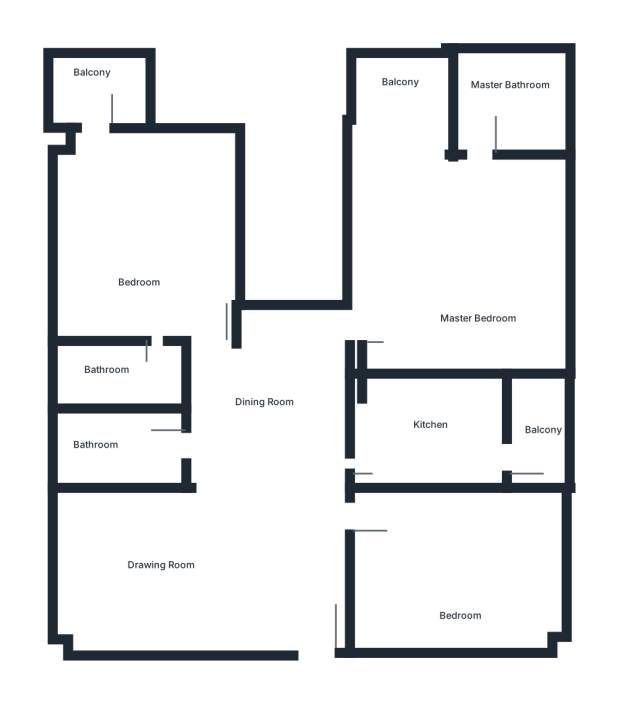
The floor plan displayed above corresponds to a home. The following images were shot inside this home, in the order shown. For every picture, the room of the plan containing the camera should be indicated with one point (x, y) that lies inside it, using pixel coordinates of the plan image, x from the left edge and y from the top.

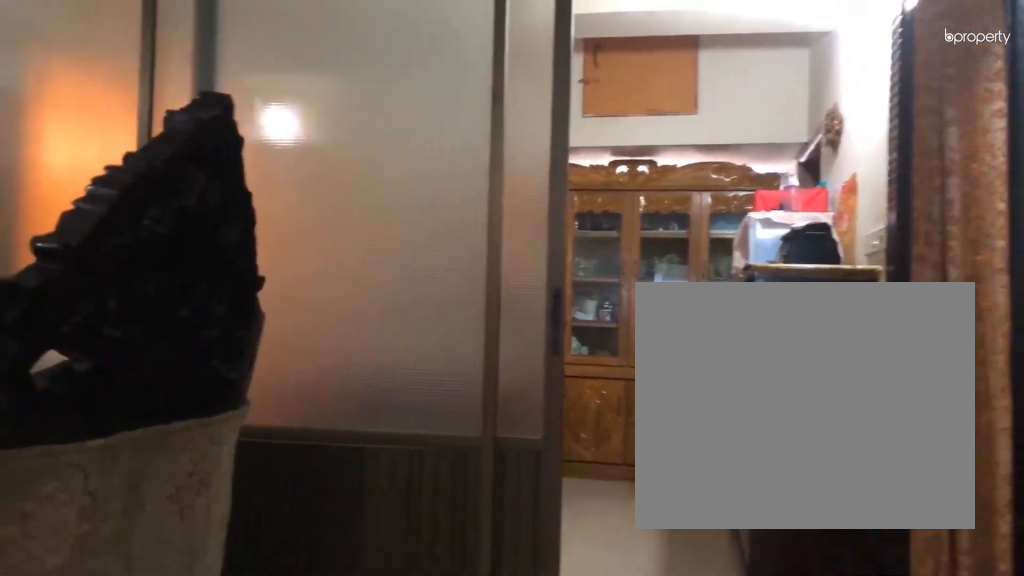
(225, 543)
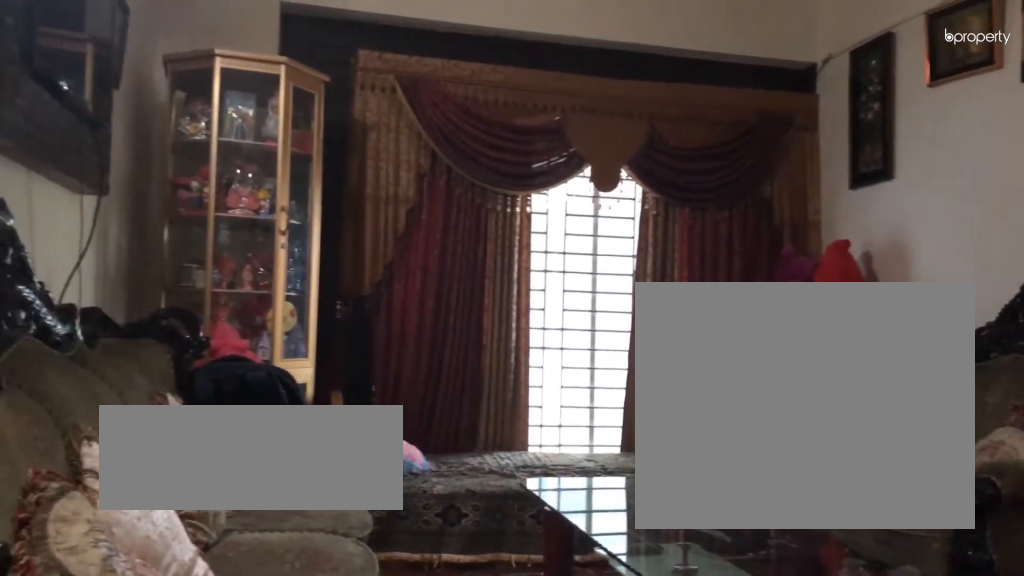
(179, 542)
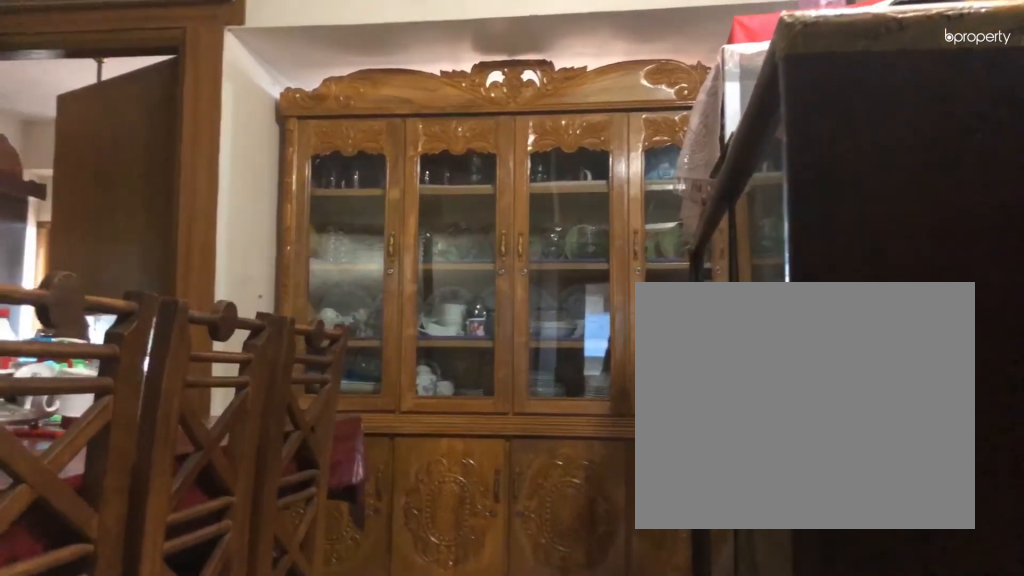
(255, 398)
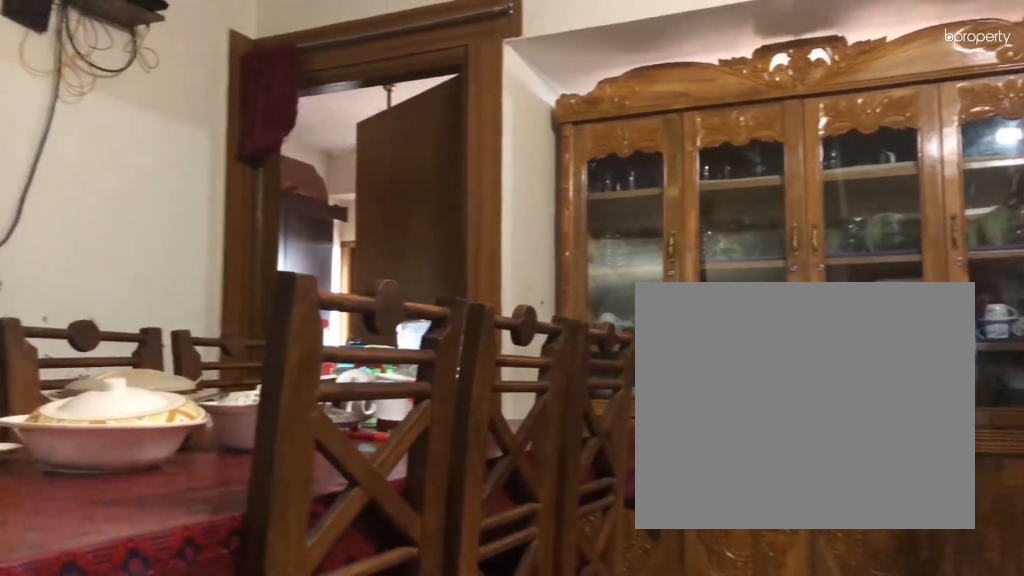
(255, 398)
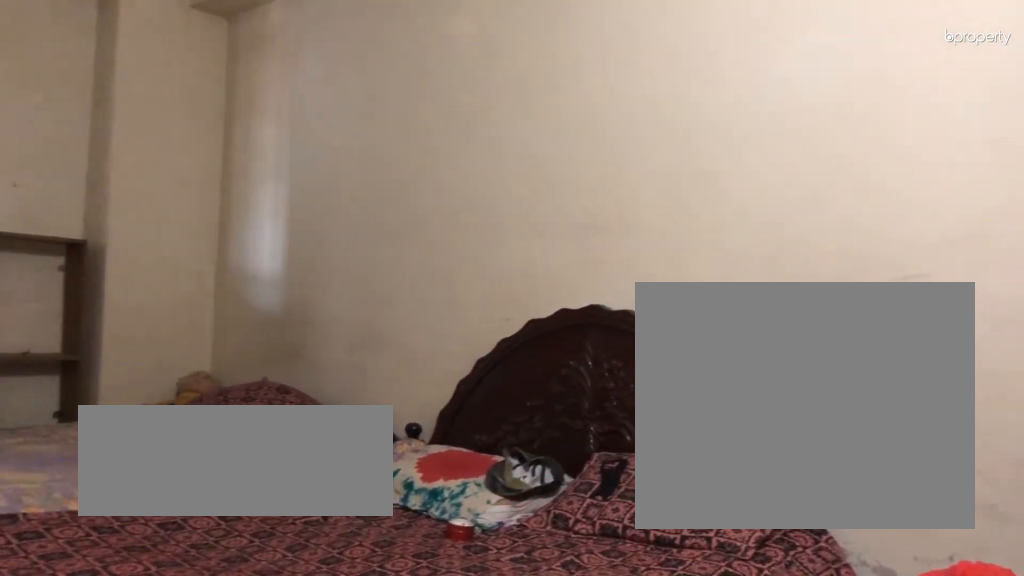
(457, 577)
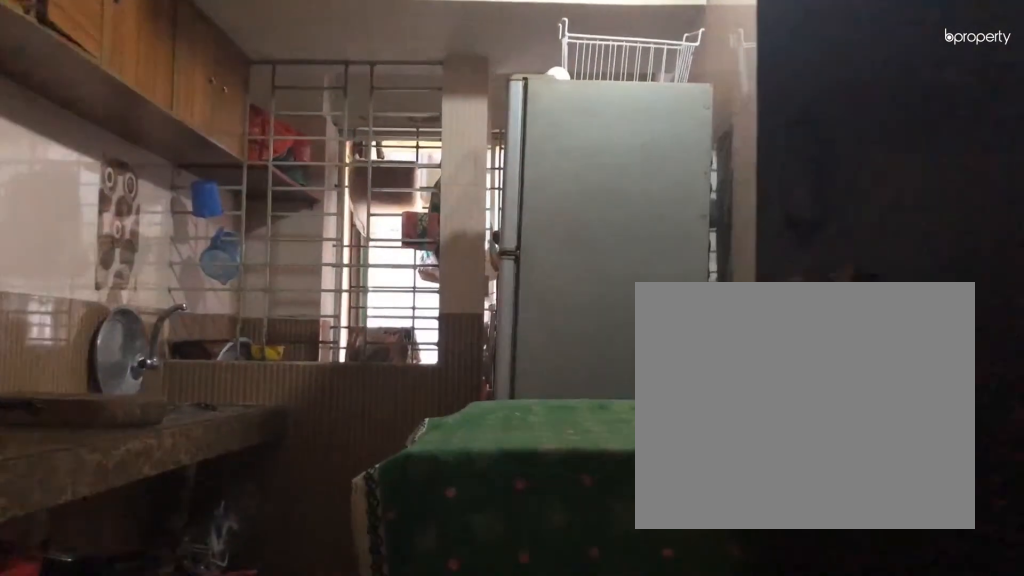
(423, 425)
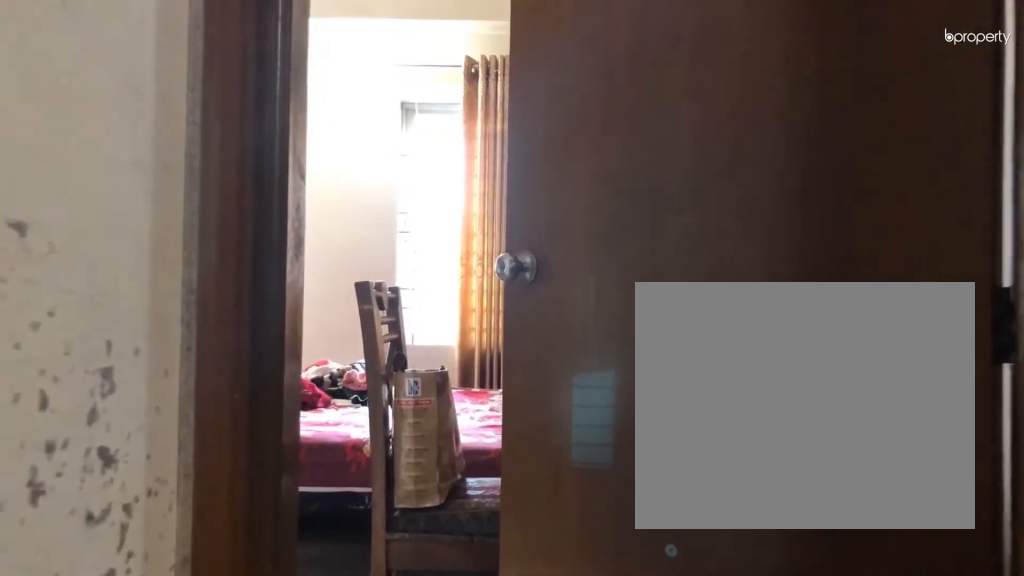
(231, 353)
